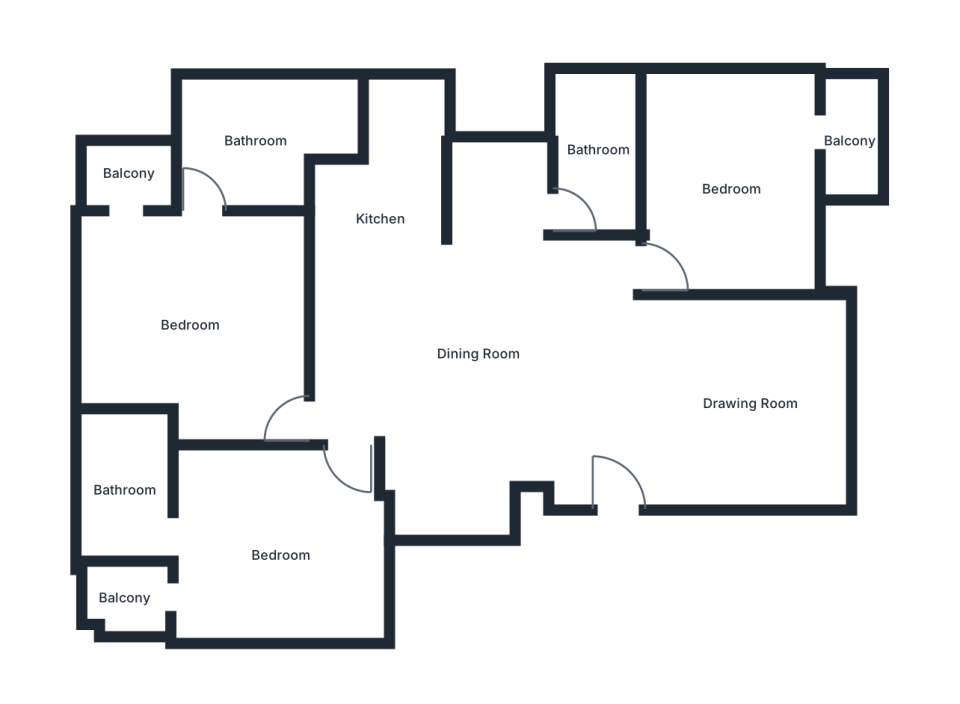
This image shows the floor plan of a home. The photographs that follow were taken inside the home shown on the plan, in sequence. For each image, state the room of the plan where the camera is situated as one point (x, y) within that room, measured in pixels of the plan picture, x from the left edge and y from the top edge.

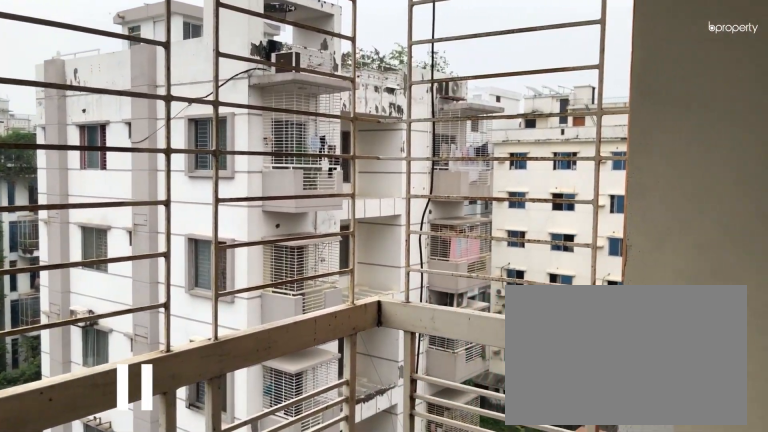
(850, 137)
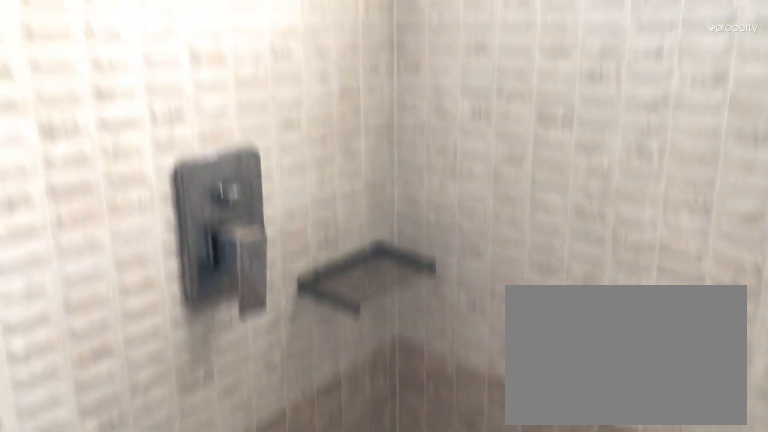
(597, 147)
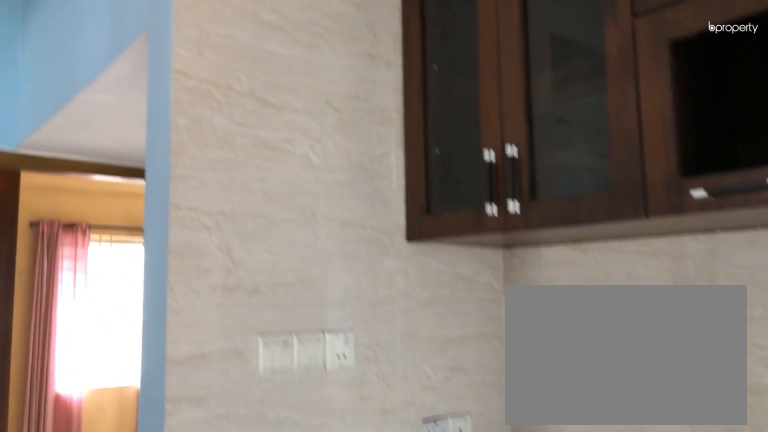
(381, 218)
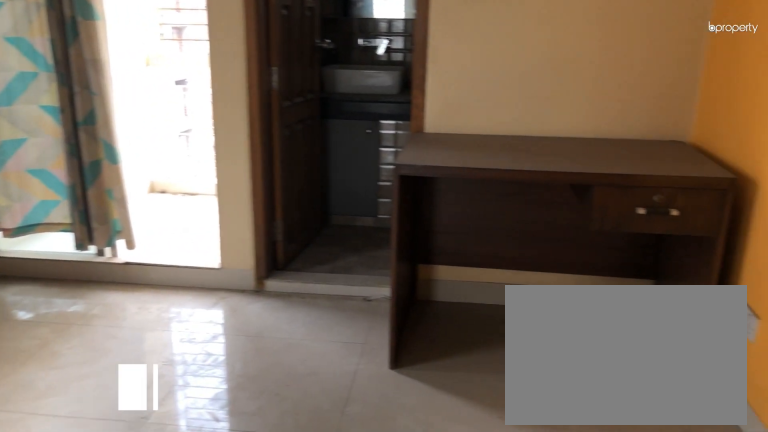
(189, 324)
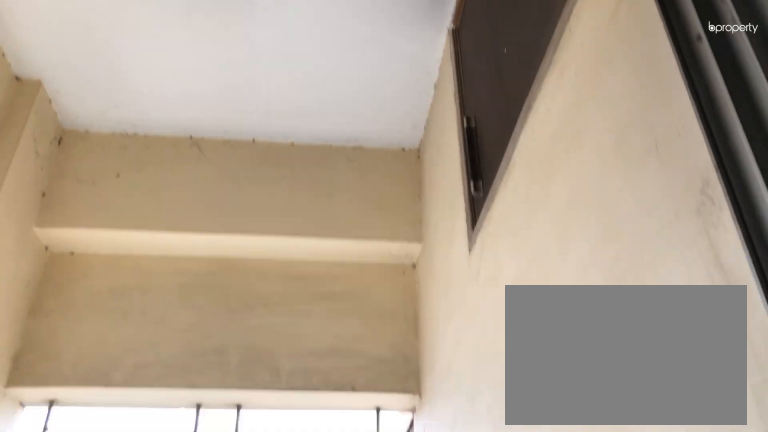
(129, 172)
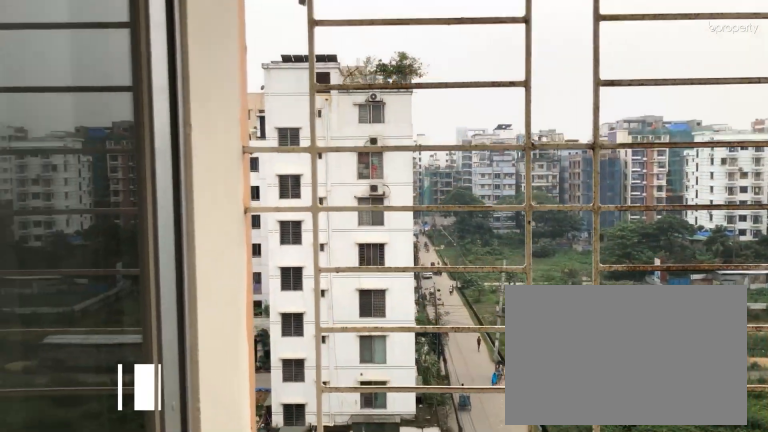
(123, 597)
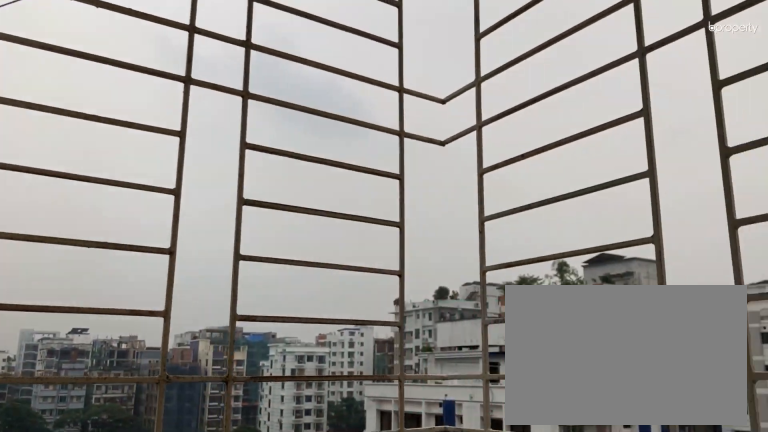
(123, 597)
